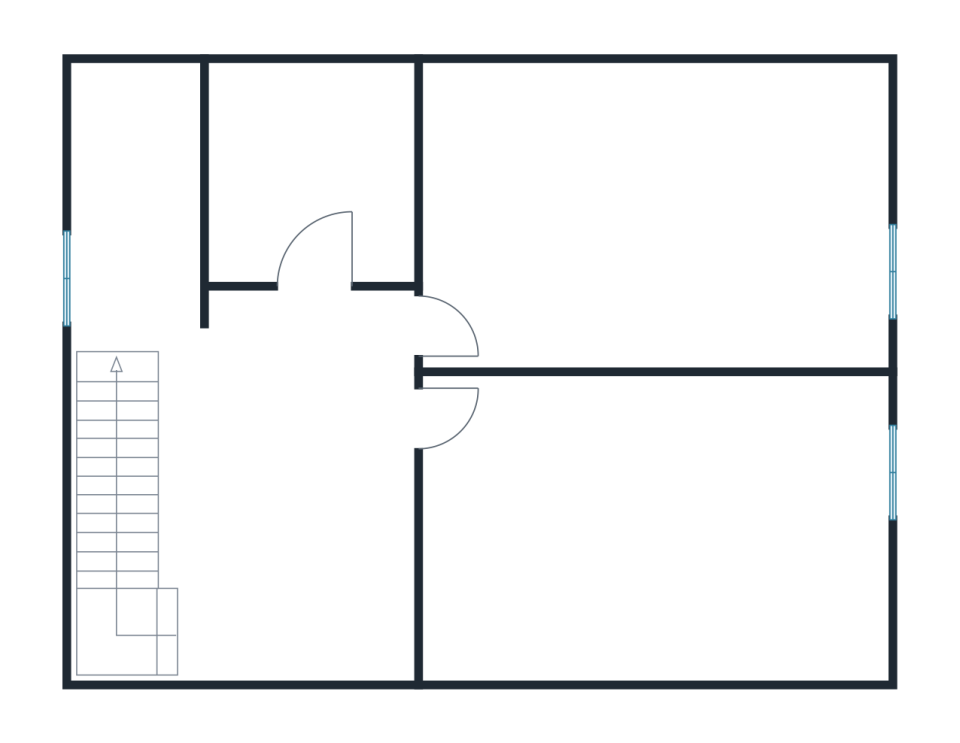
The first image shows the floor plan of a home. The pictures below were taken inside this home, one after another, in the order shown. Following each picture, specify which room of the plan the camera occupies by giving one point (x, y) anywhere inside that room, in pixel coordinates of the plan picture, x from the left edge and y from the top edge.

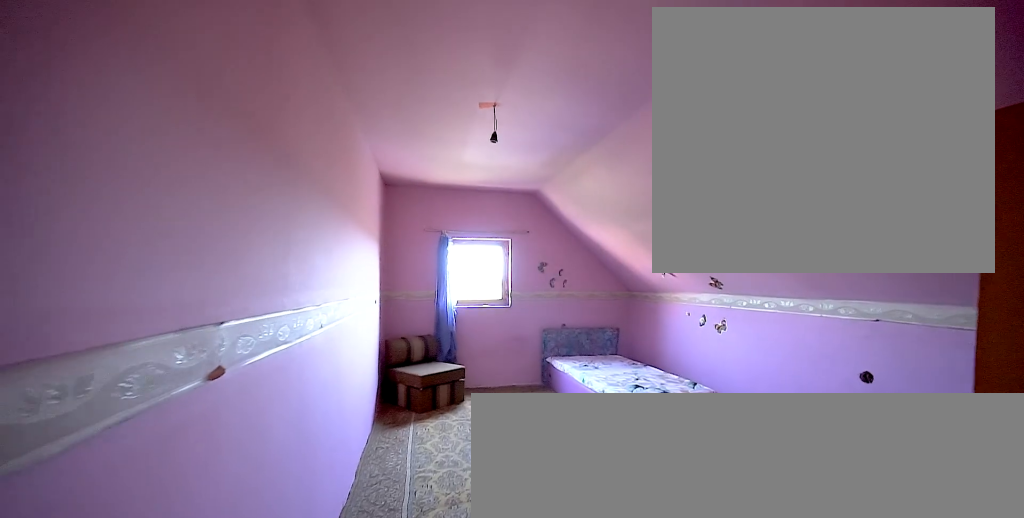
(662, 534)
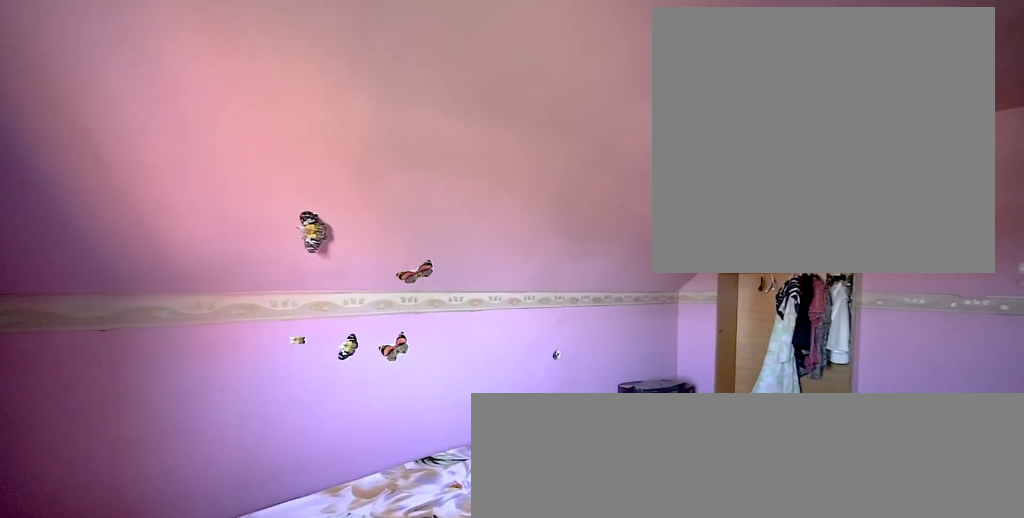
(662, 534)
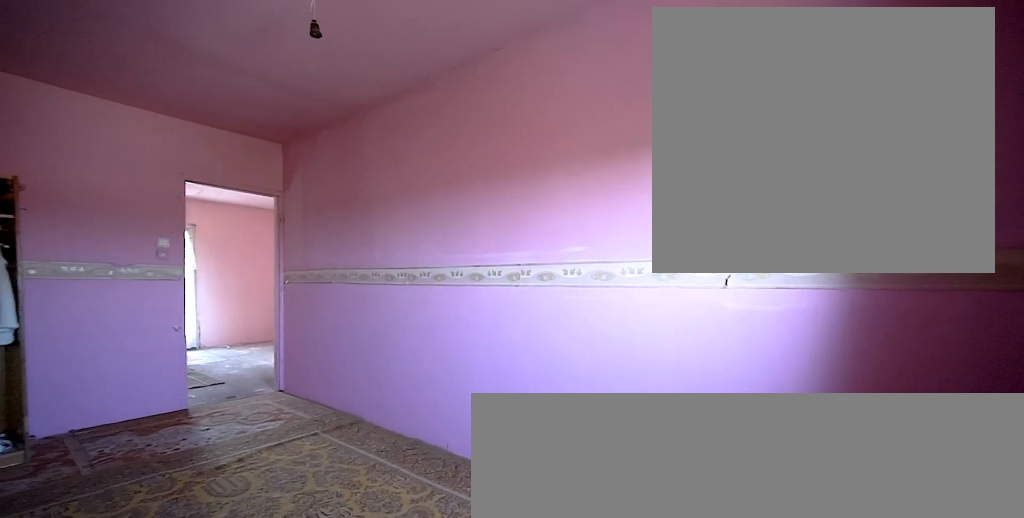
(662, 533)
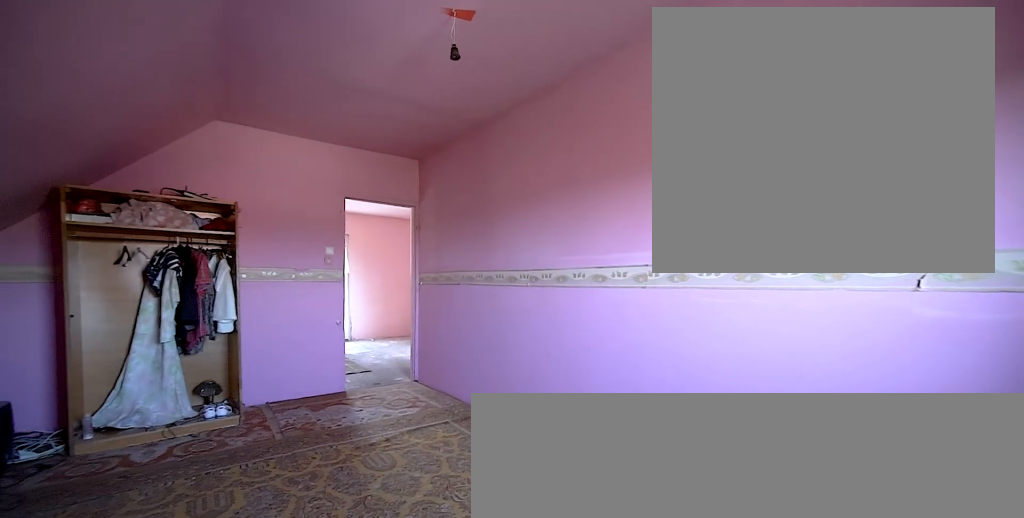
(662, 533)
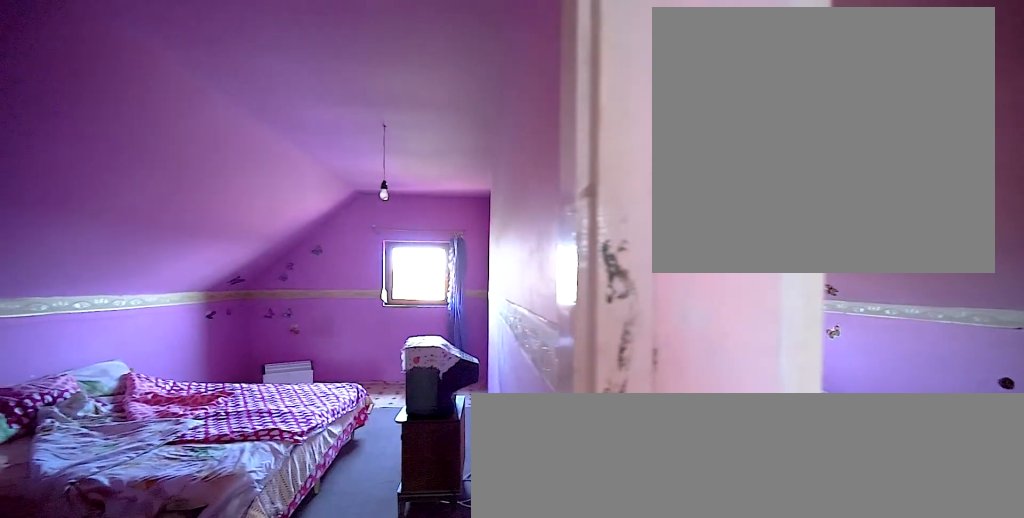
(662, 243)
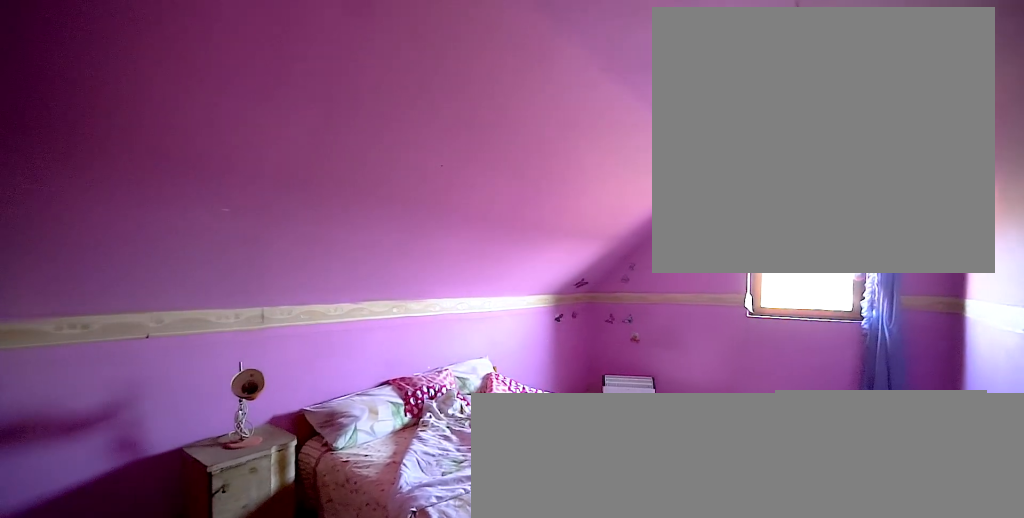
(662, 243)
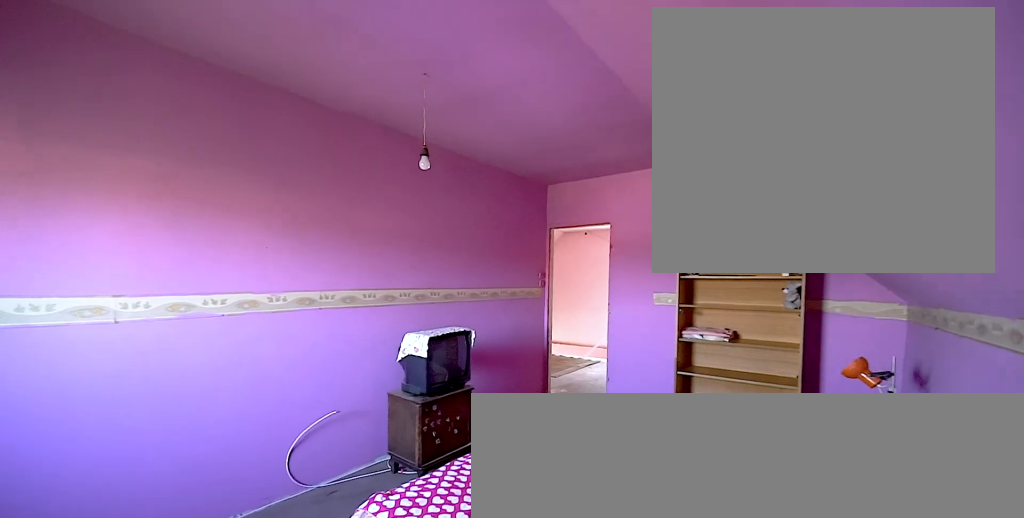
(662, 243)
